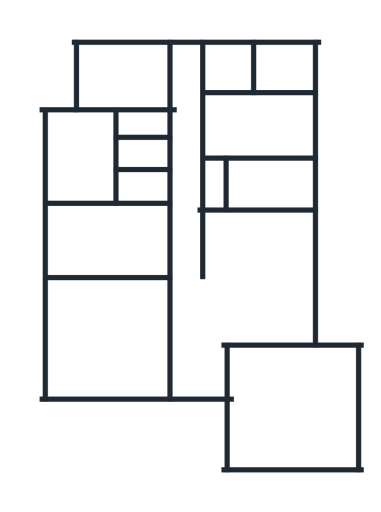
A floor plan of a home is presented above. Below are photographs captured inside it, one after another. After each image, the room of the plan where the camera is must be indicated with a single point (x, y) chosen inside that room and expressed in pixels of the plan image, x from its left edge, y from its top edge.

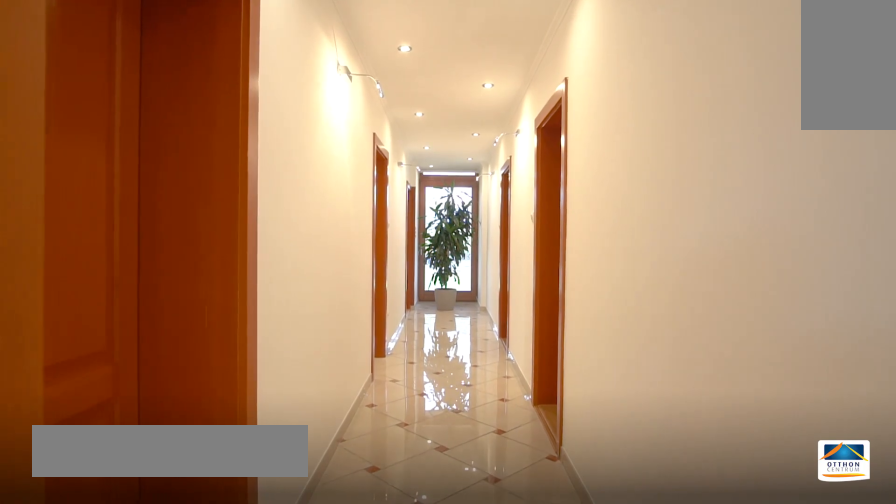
(190, 214)
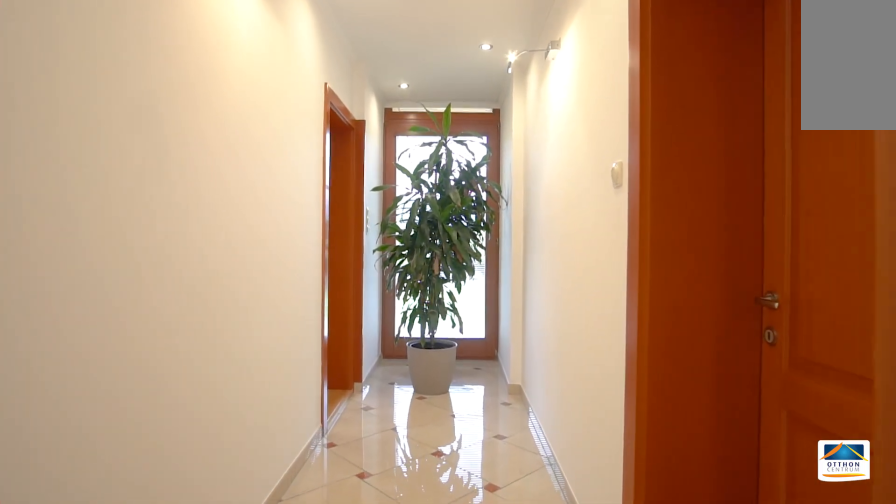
(189, 214)
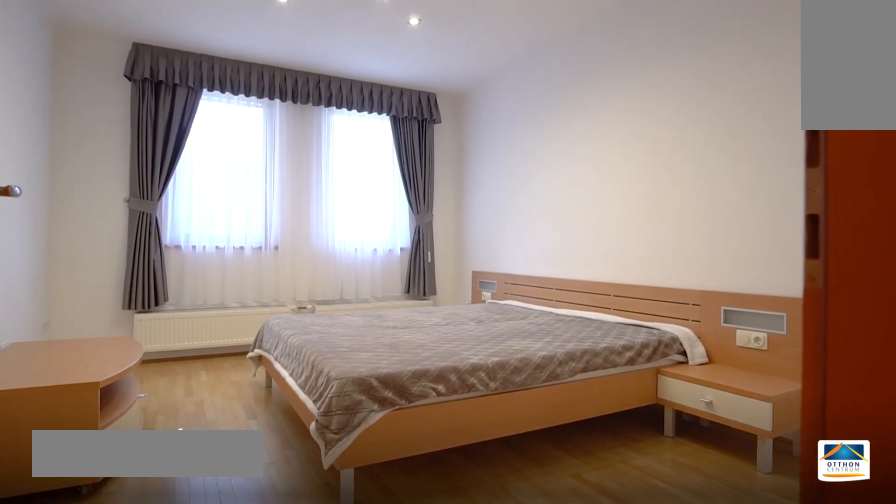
(125, 77)
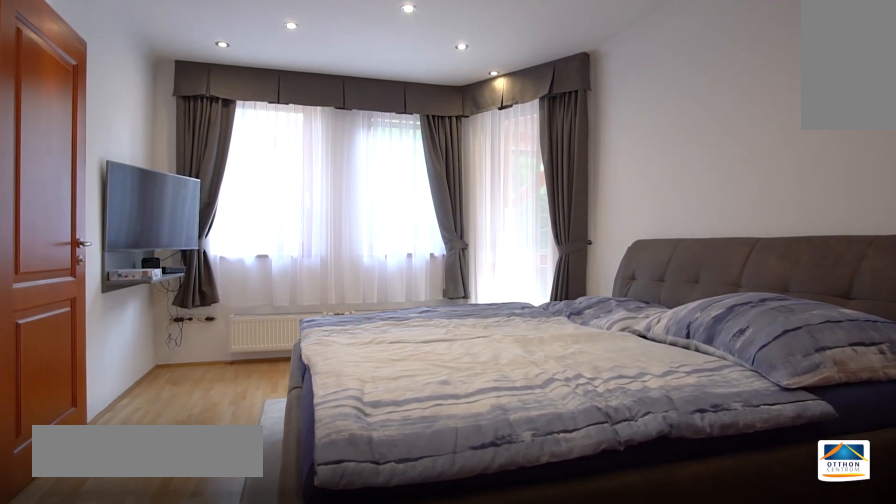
(272, 130)
